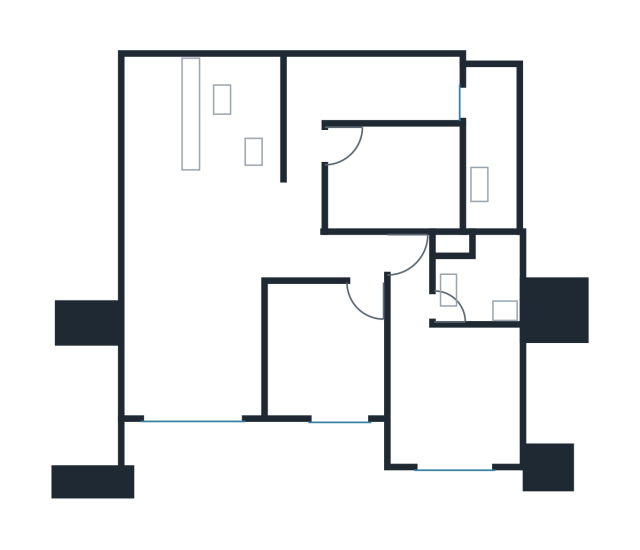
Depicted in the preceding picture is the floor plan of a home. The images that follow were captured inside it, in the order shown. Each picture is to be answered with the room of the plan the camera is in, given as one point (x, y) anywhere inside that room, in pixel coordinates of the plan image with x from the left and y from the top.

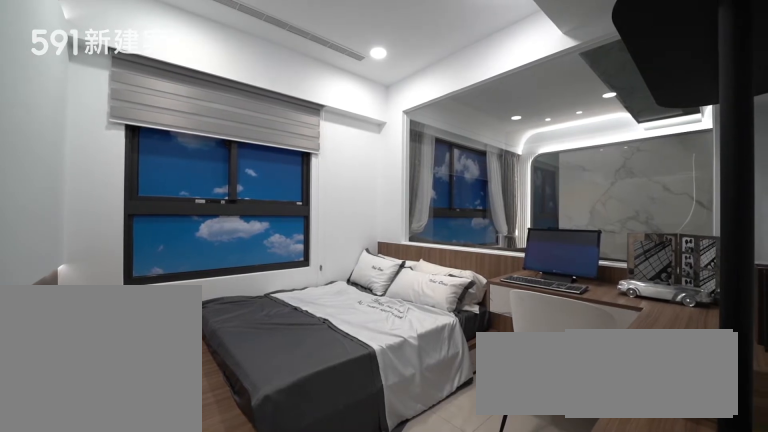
(325, 348)
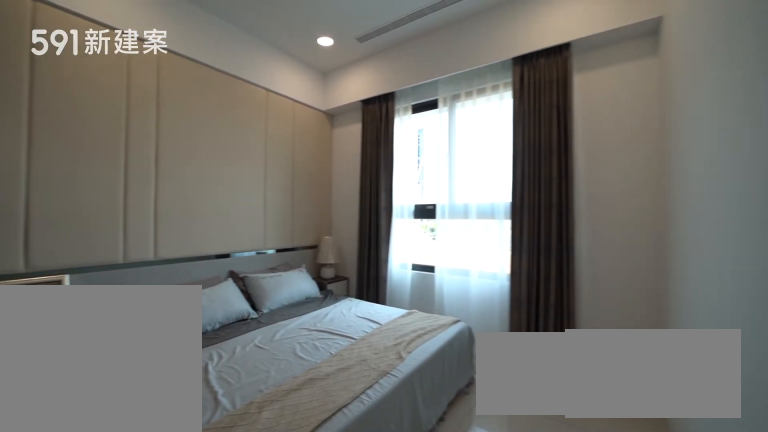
(449, 377)
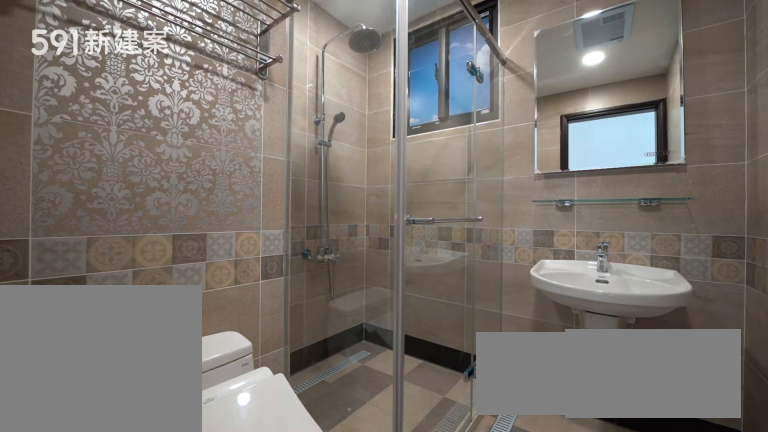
(480, 277)
